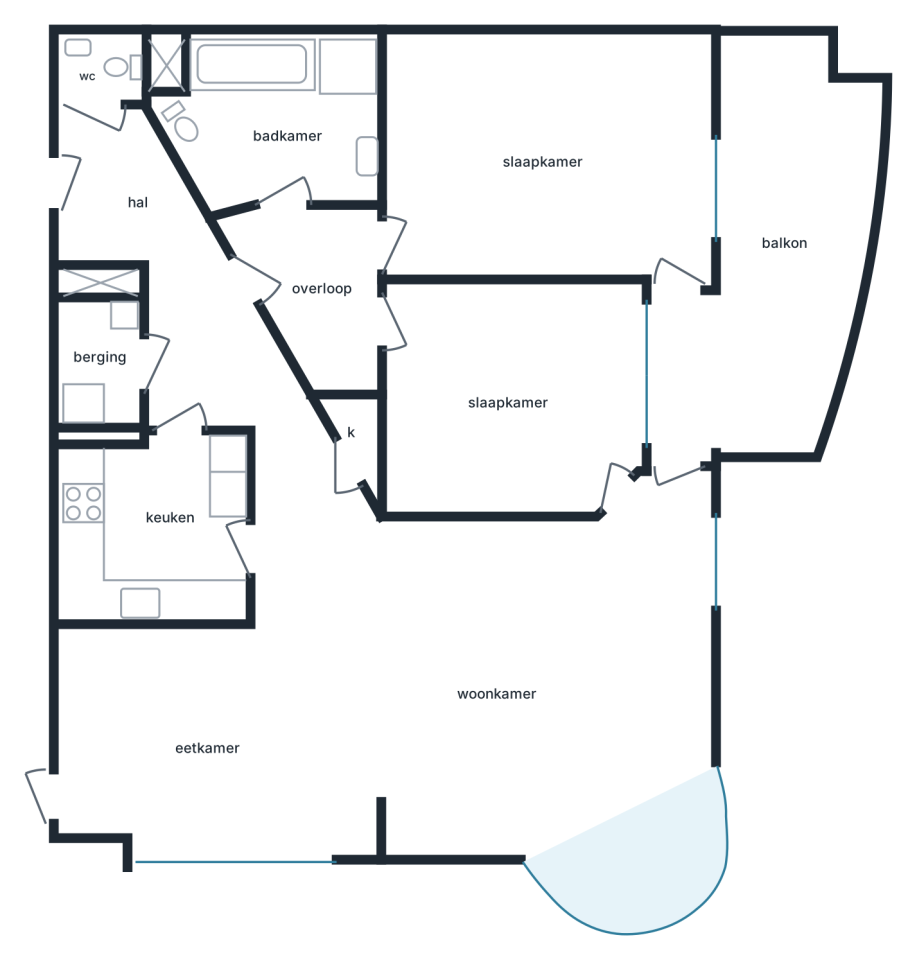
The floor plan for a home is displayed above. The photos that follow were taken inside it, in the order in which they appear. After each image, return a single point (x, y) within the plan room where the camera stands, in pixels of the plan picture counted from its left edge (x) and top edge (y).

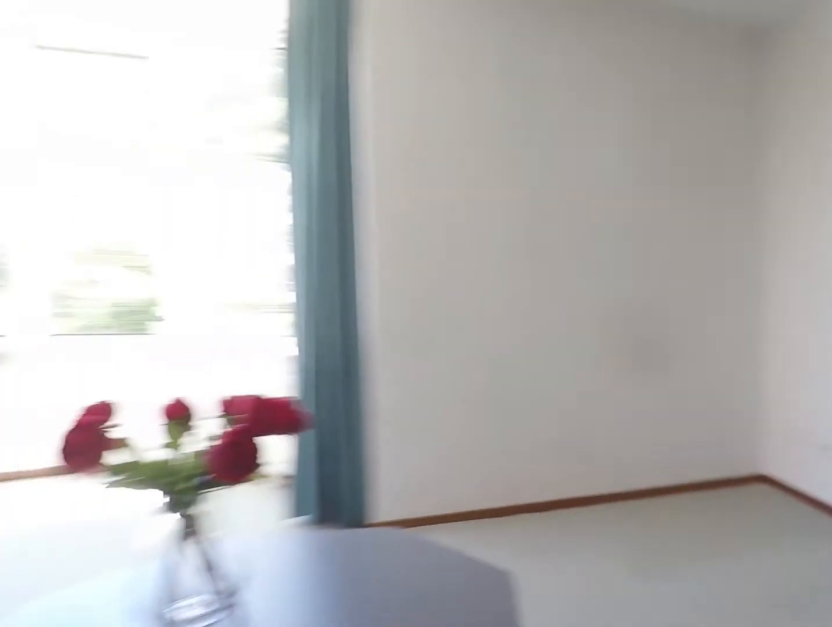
(250, 844)
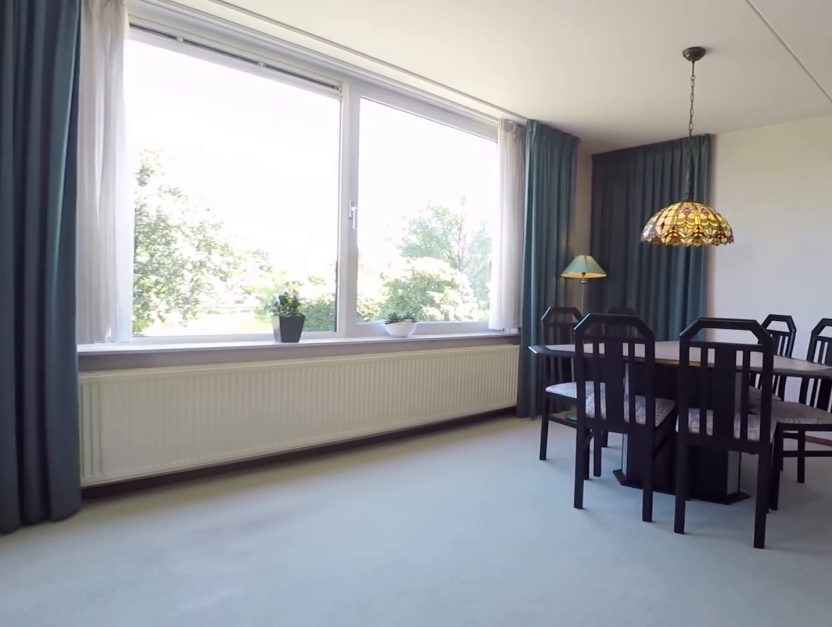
(74, 745)
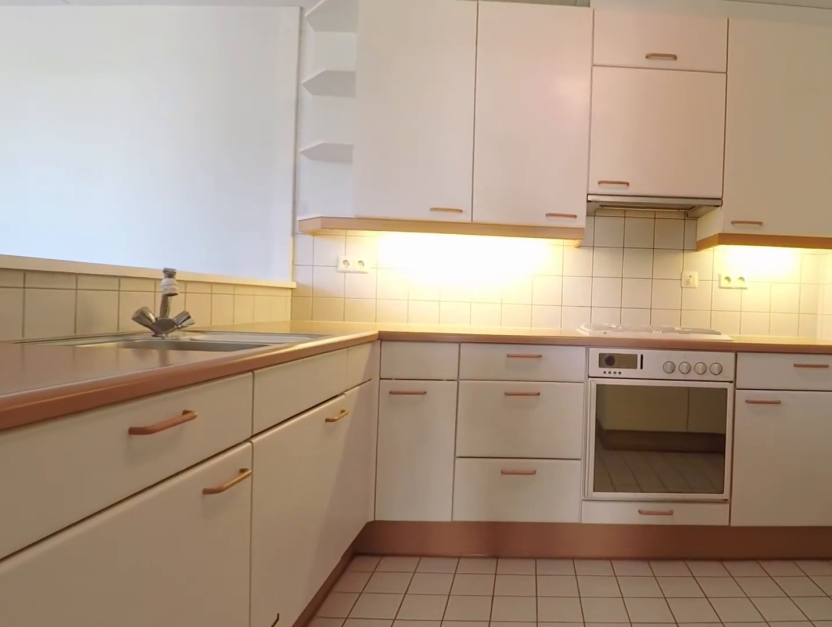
(126, 568)
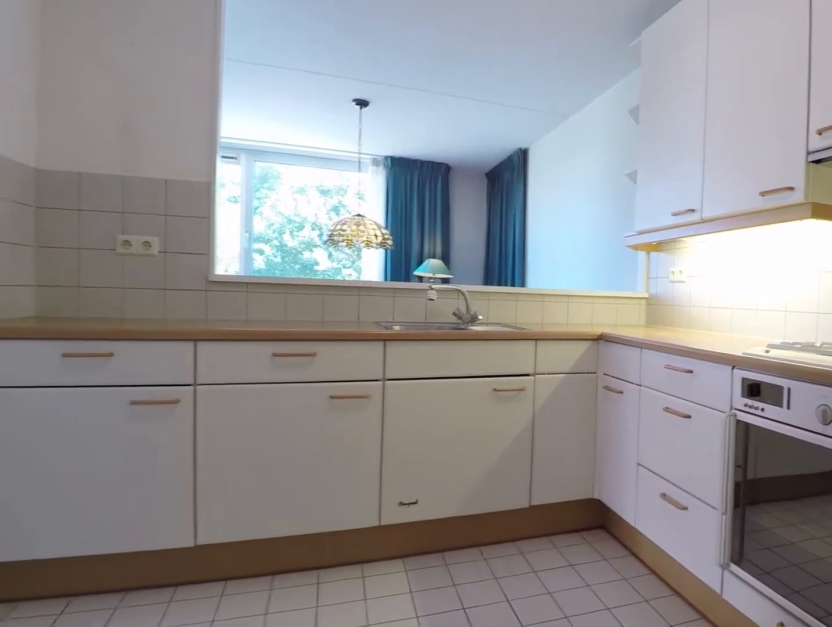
(126, 568)
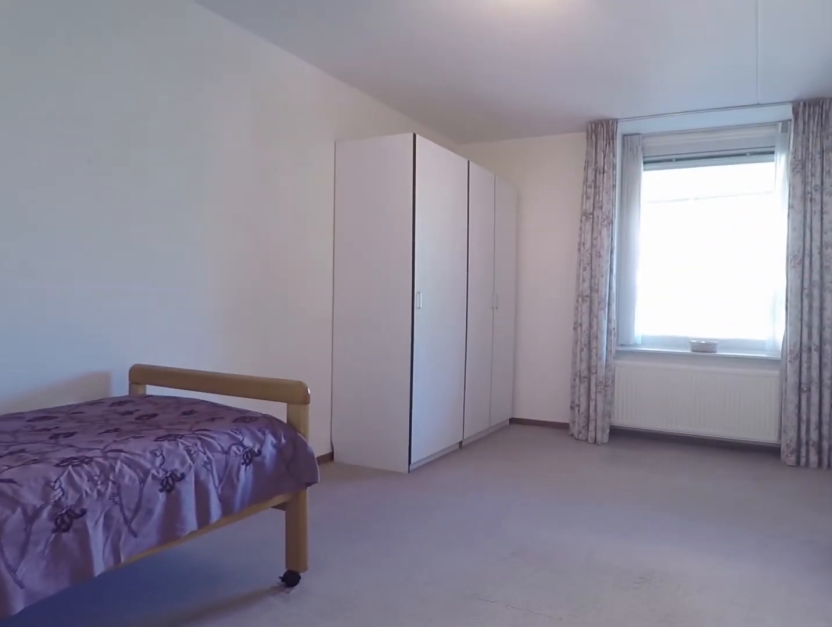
(547, 158)
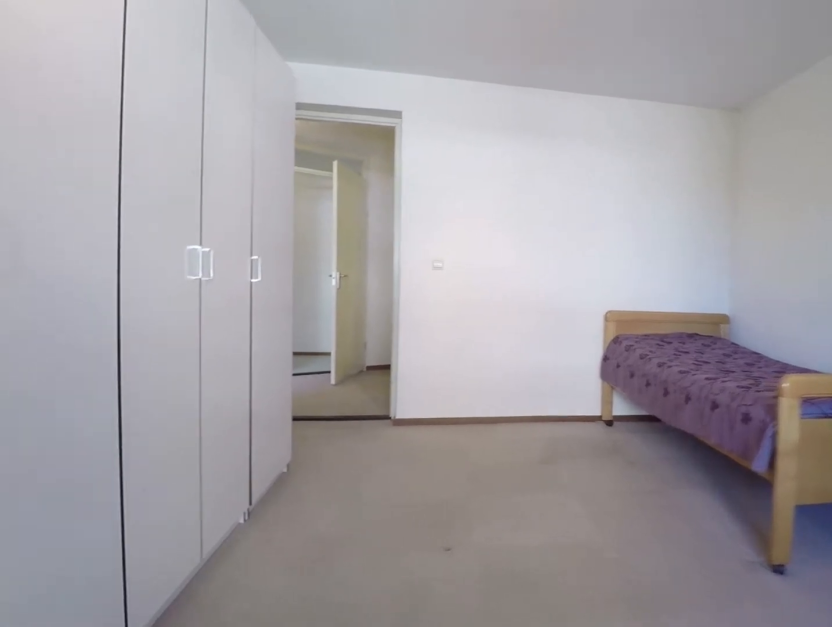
(547, 158)
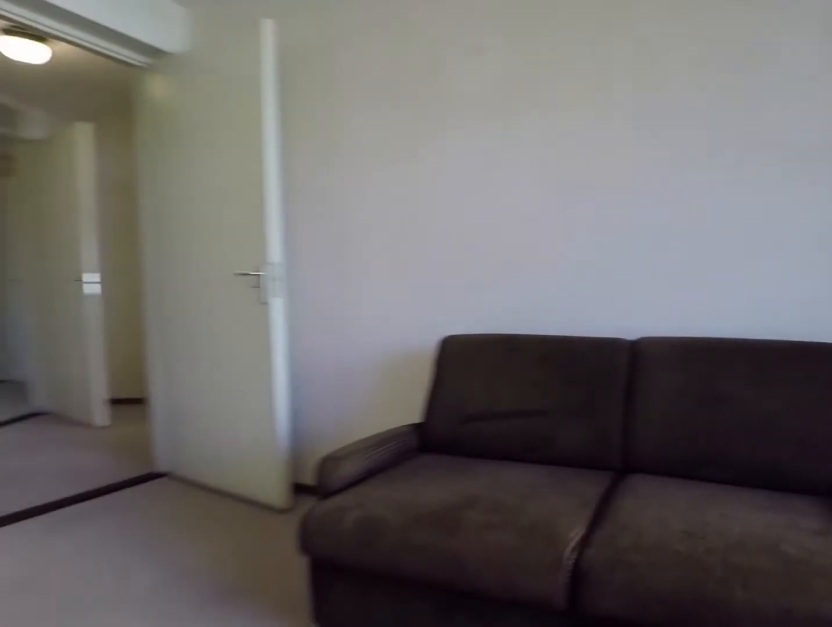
(510, 398)
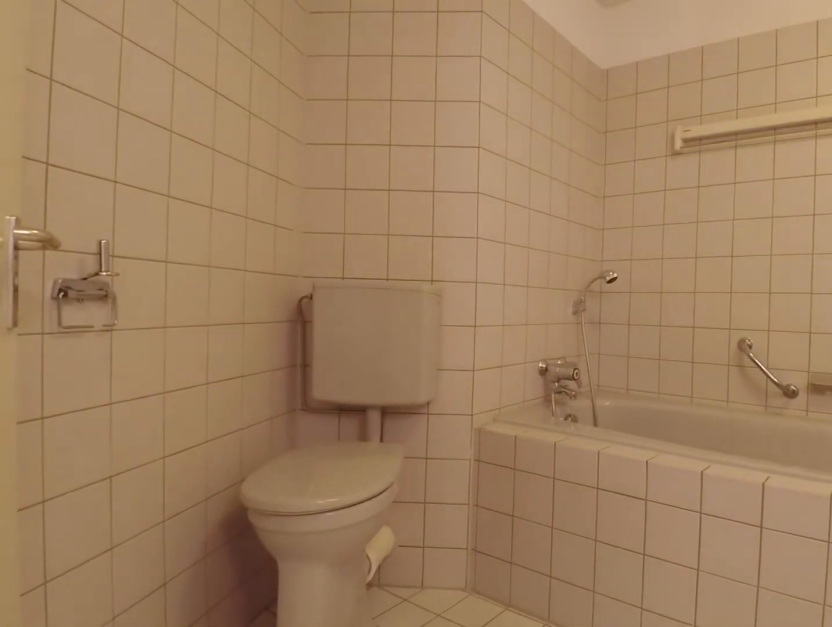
(285, 66)
